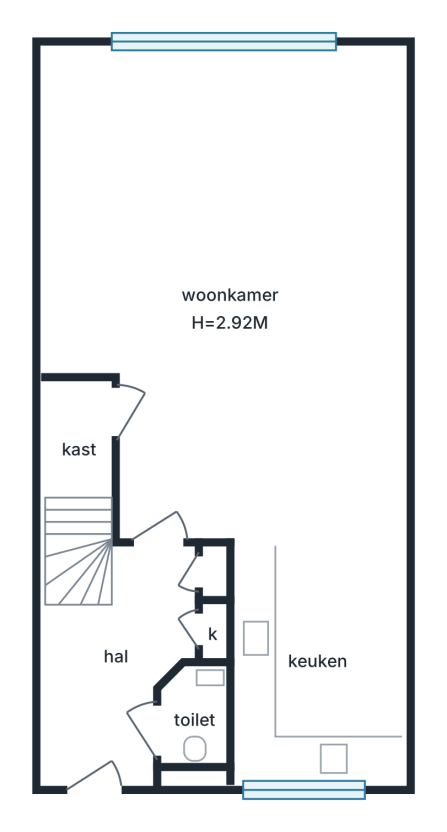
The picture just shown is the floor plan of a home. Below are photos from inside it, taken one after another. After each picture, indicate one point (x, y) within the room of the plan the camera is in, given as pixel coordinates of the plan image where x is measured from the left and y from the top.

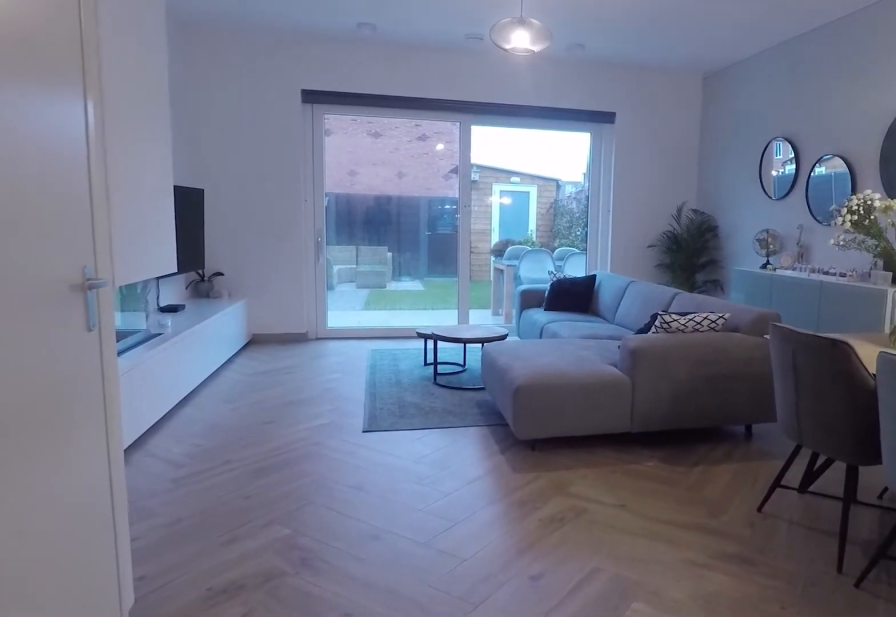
(240, 350)
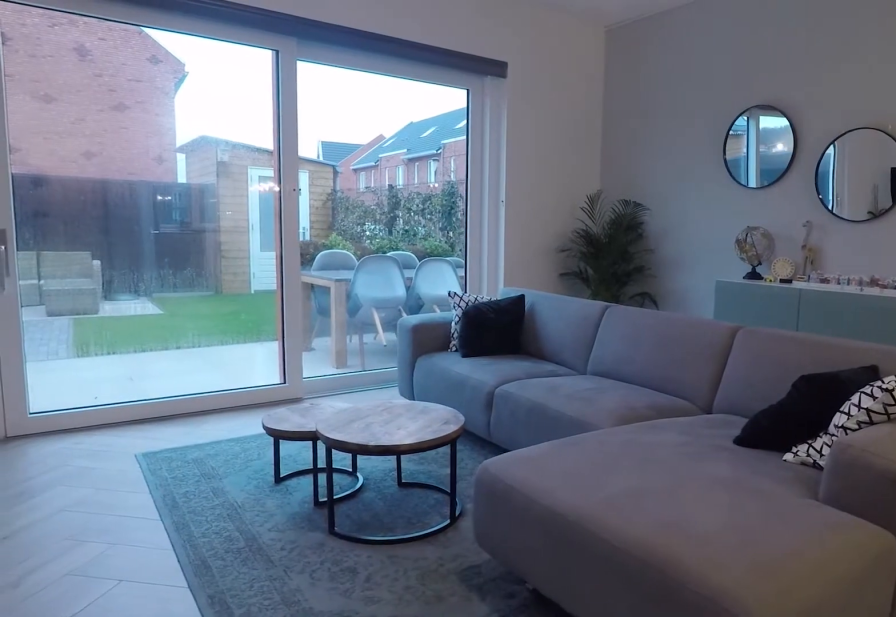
(240, 350)
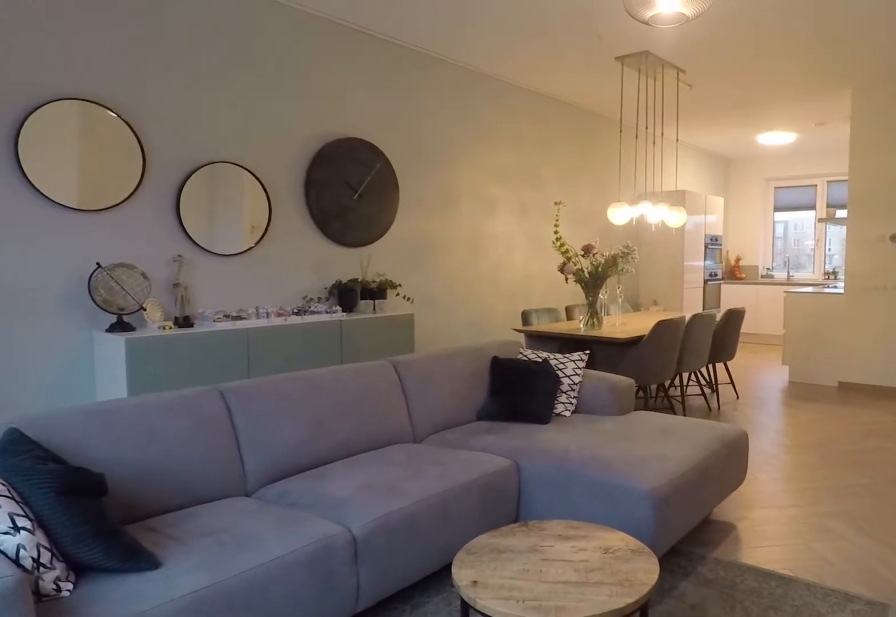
(240, 350)
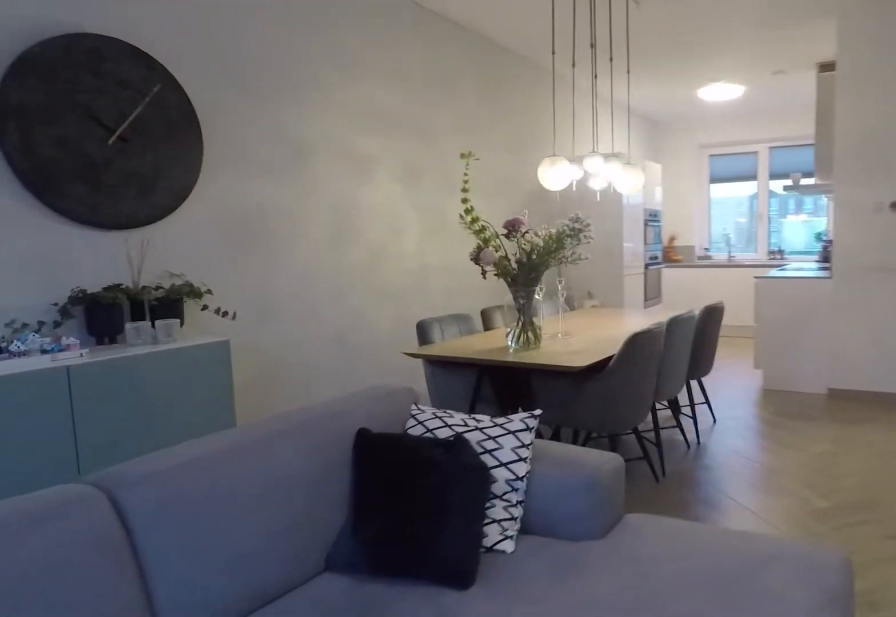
(240, 350)
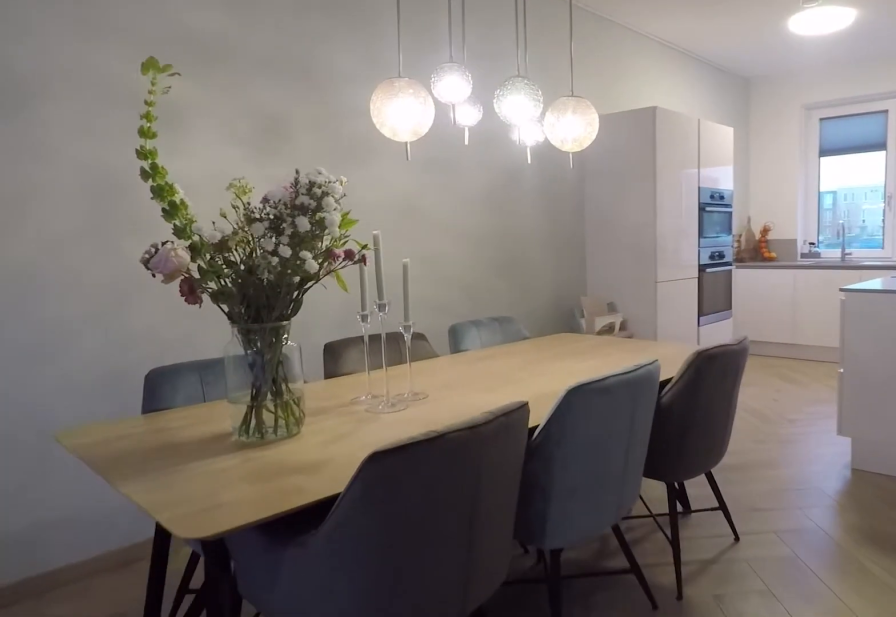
(240, 350)
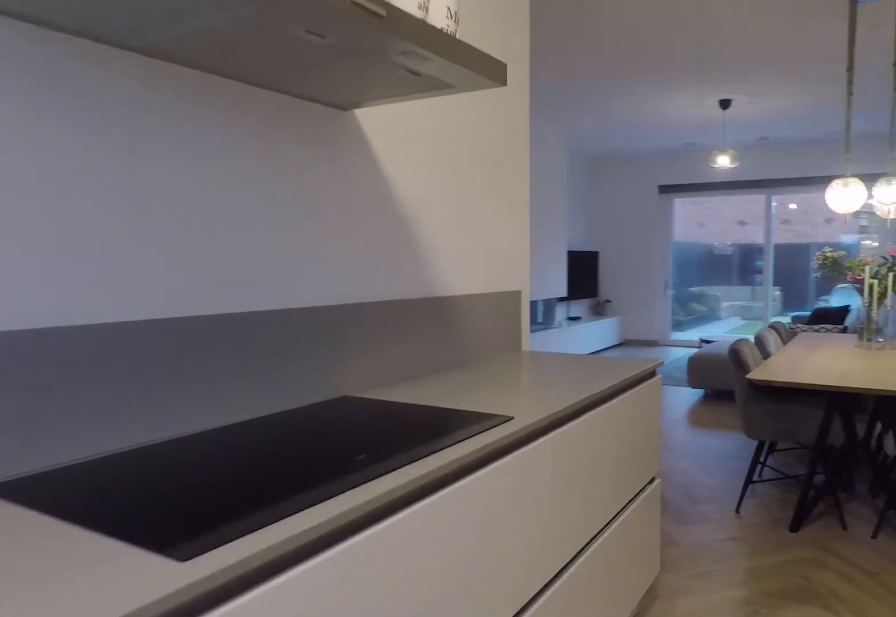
(318, 658)
